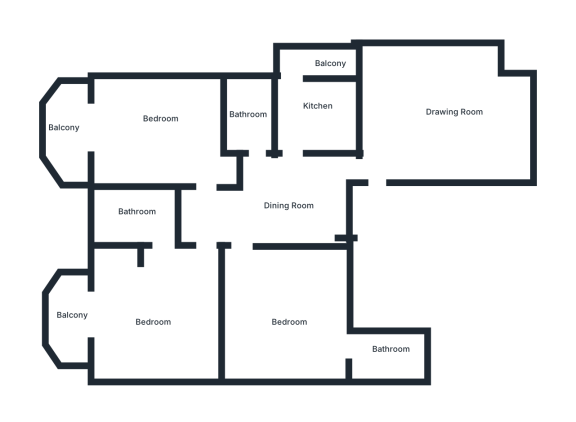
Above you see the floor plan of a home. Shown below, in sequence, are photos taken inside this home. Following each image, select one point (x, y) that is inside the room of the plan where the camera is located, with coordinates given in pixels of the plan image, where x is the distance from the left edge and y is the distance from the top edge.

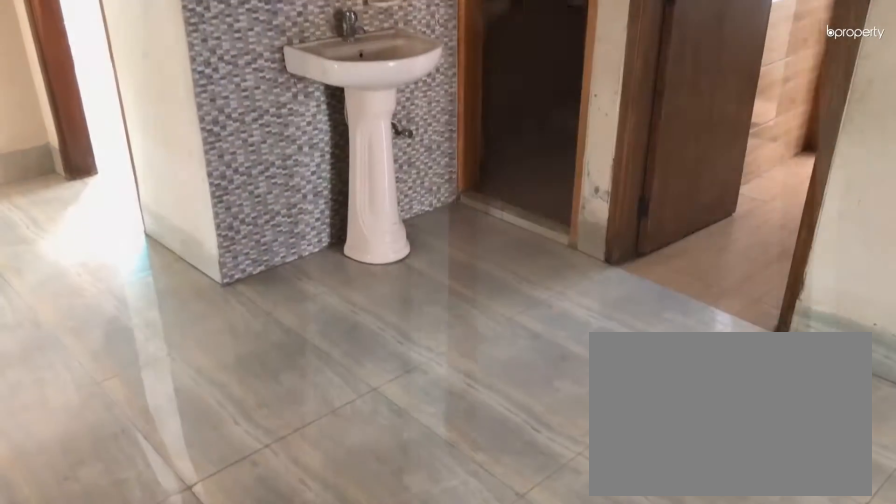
(282, 213)
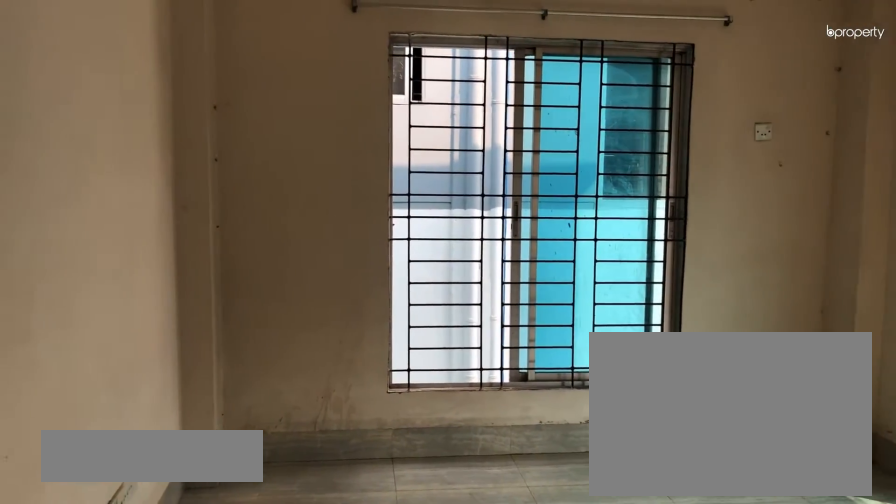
(160, 329)
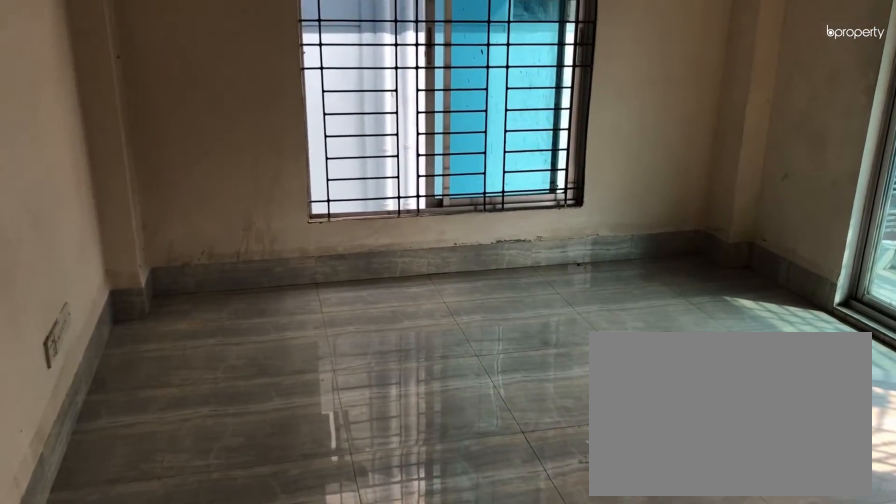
(160, 329)
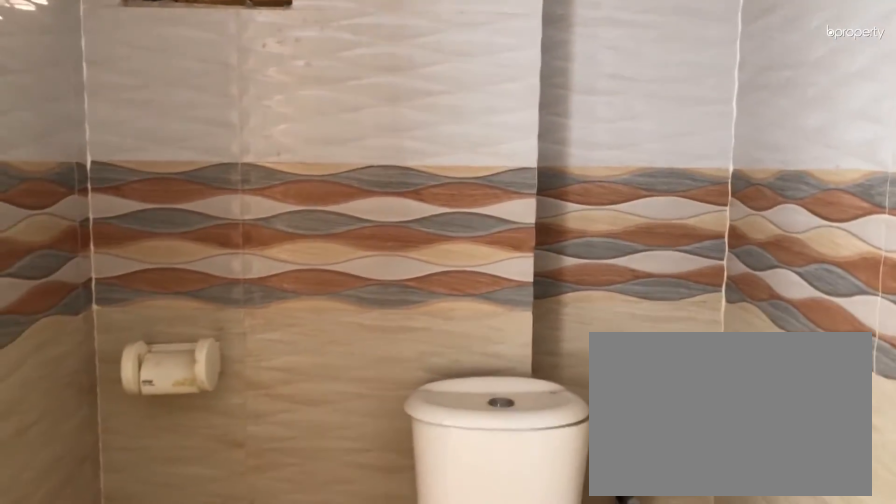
(133, 211)
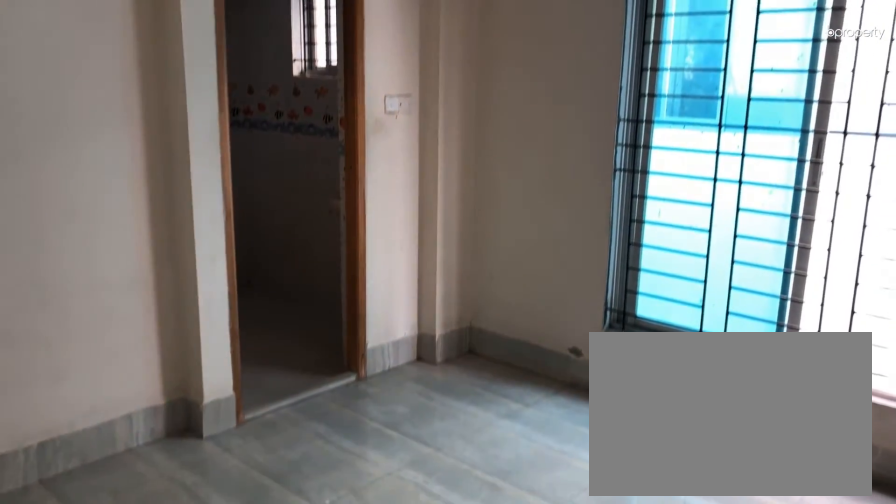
(282, 317)
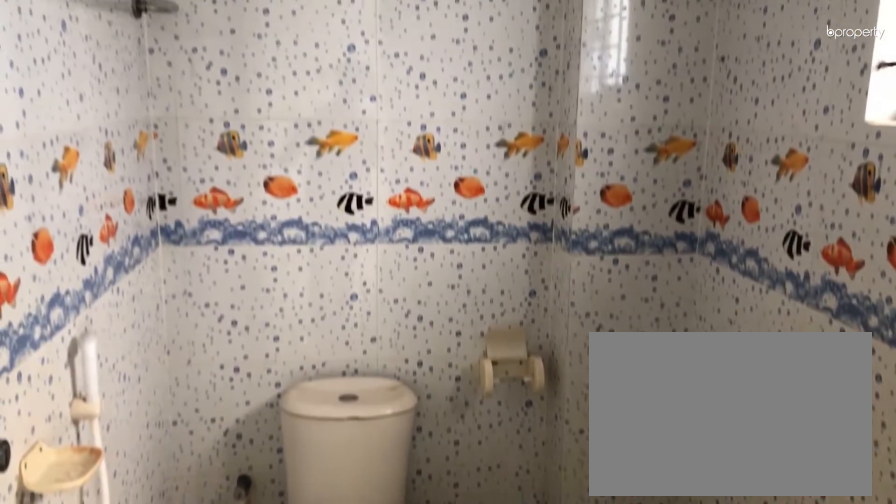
(391, 355)
